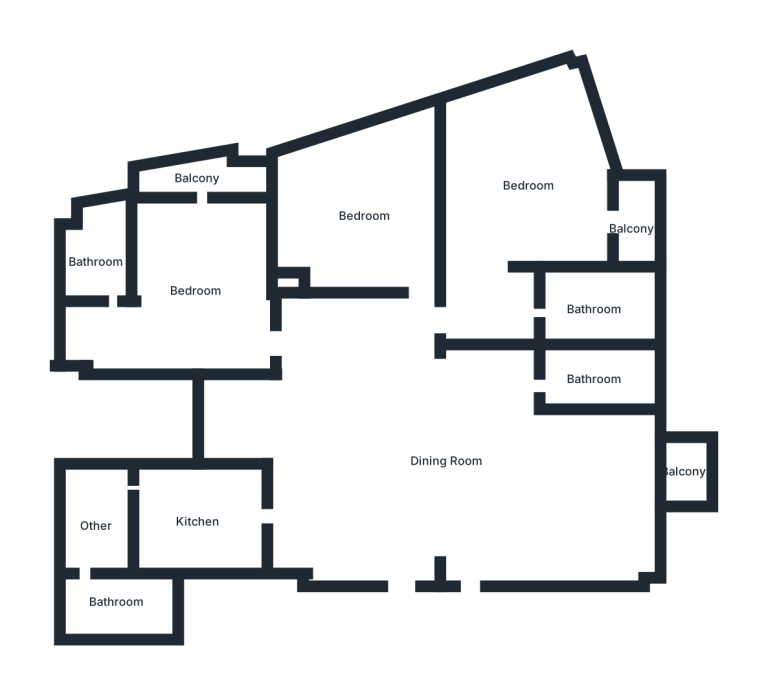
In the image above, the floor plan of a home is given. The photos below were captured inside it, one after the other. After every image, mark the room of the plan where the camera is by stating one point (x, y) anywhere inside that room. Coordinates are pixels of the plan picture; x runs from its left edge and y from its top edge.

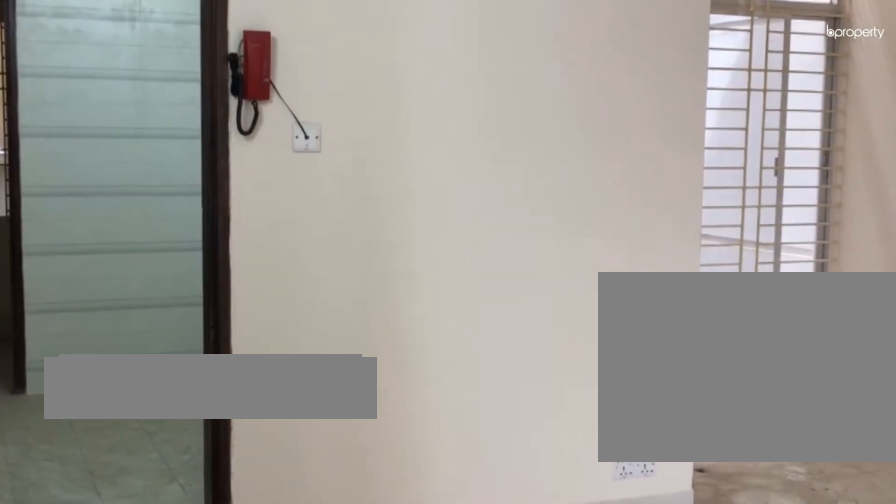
(444, 461)
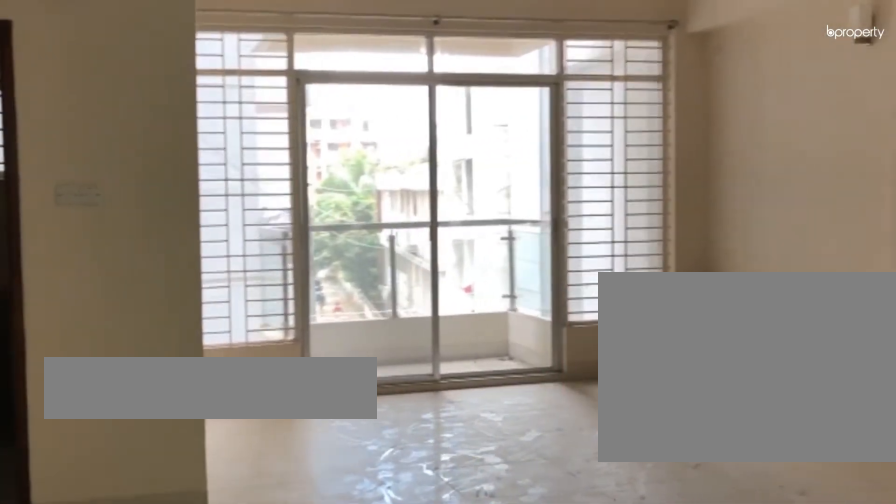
(444, 461)
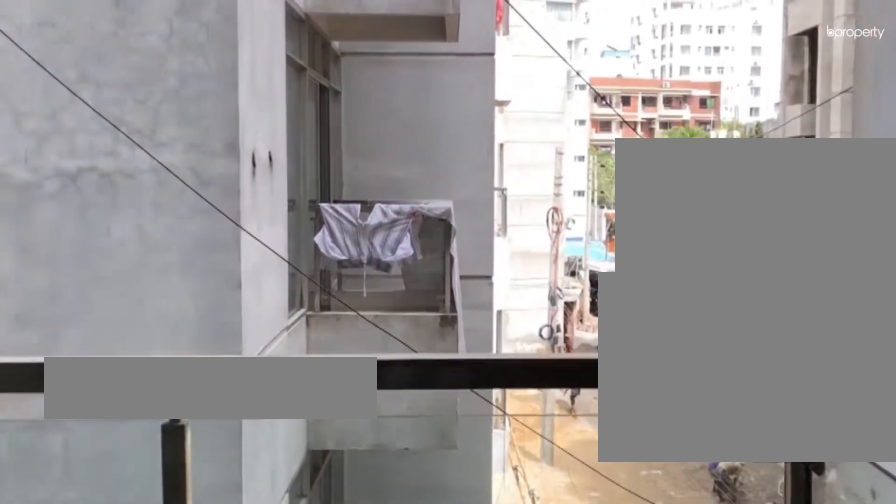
(682, 473)
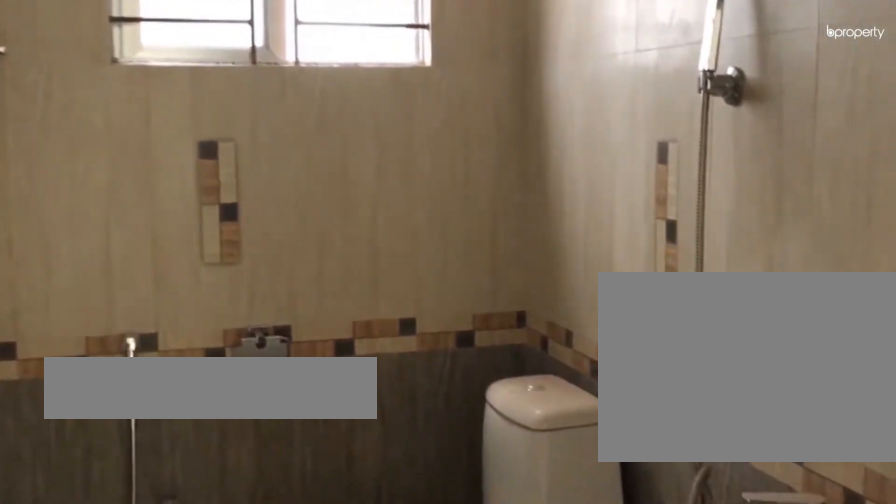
(591, 380)
